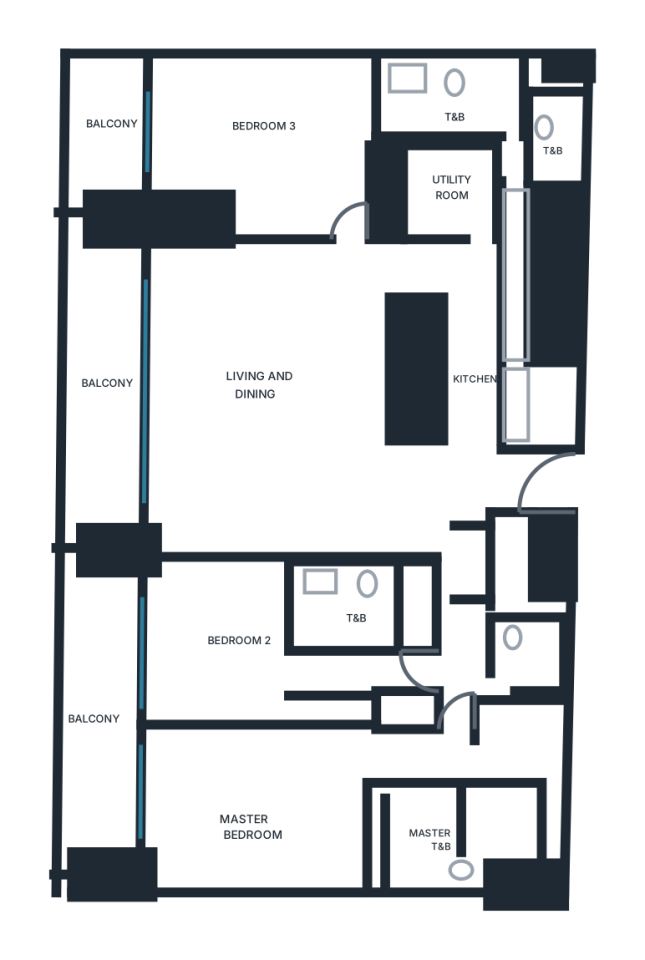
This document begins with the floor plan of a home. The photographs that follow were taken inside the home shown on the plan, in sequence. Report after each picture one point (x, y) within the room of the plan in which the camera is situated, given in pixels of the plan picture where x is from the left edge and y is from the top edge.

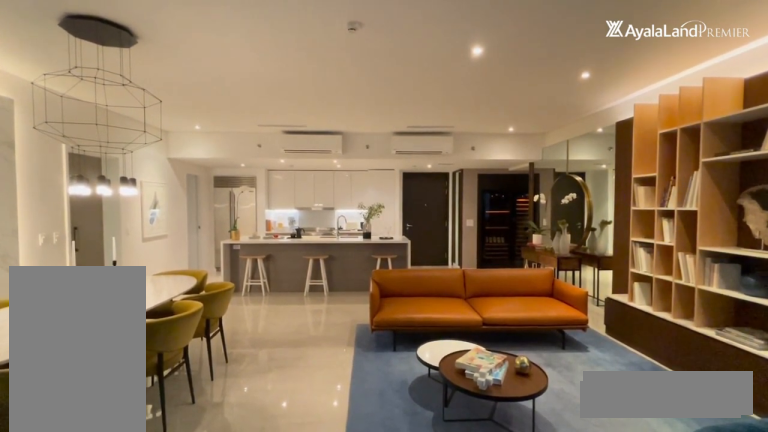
(271, 404)
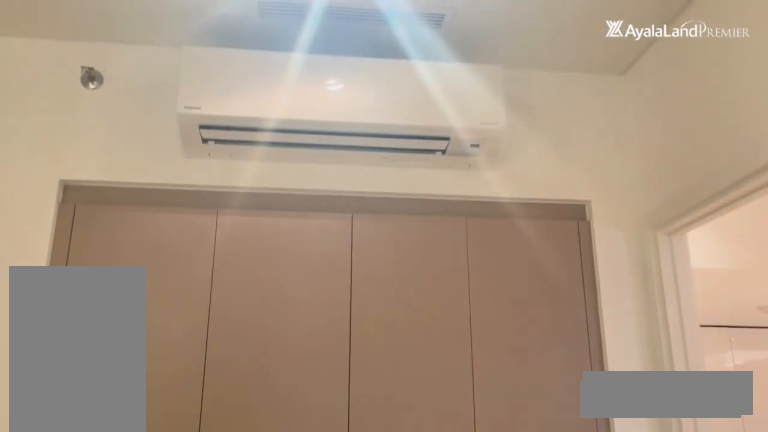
(205, 135)
